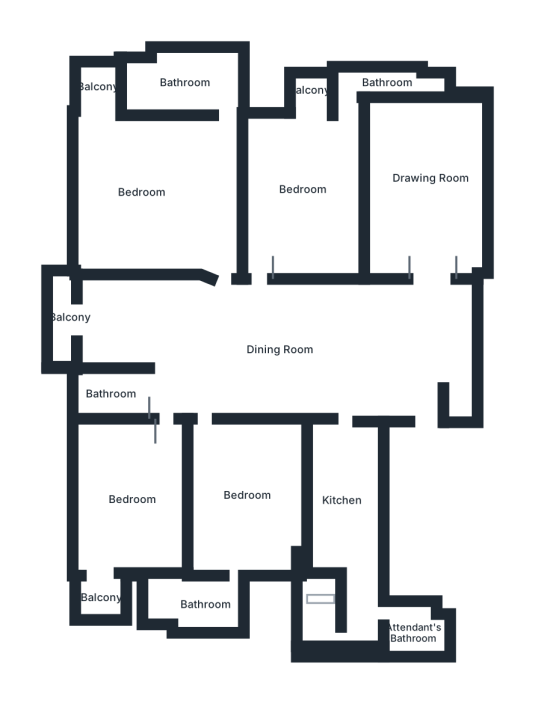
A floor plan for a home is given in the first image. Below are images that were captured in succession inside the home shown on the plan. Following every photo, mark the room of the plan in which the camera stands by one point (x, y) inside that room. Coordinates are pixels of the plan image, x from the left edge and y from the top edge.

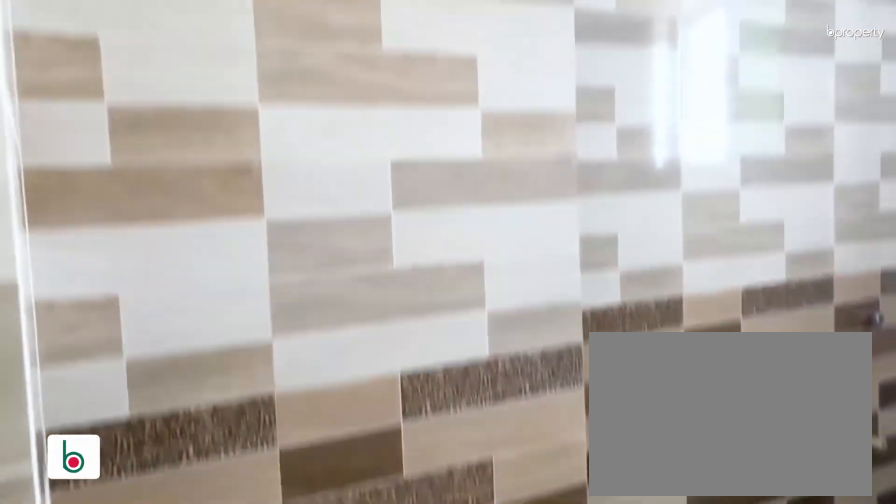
(108, 393)
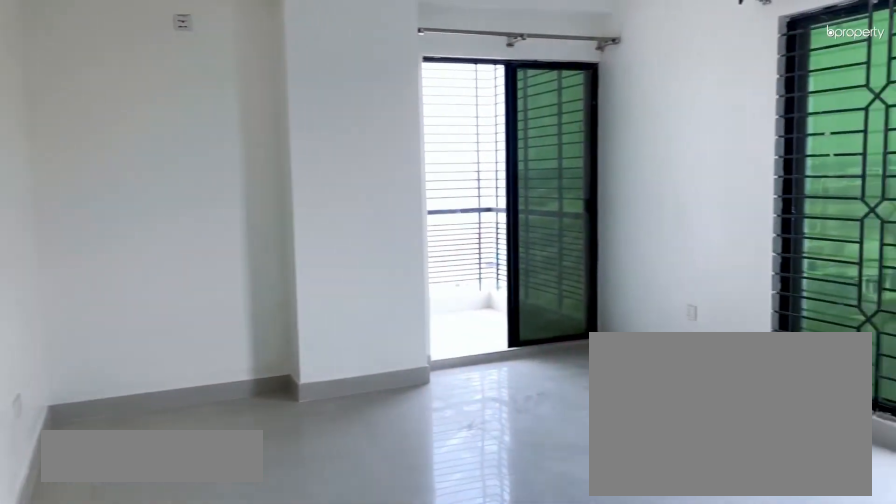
(123, 496)
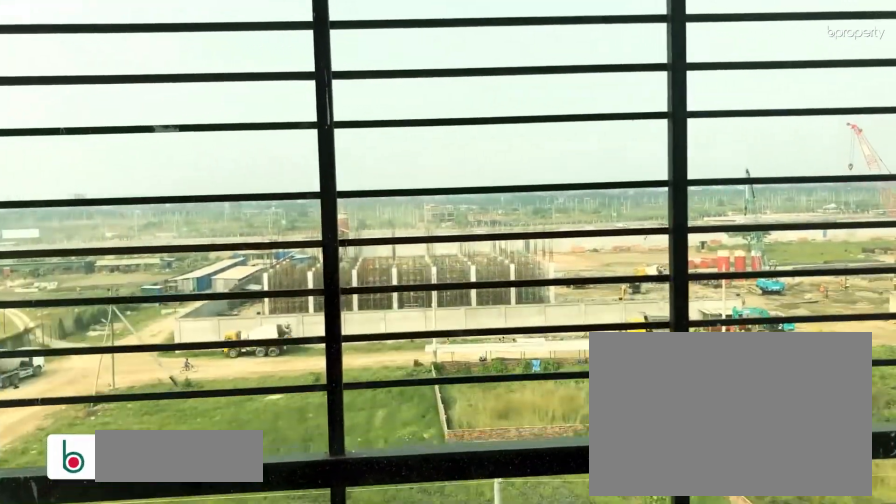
(101, 586)
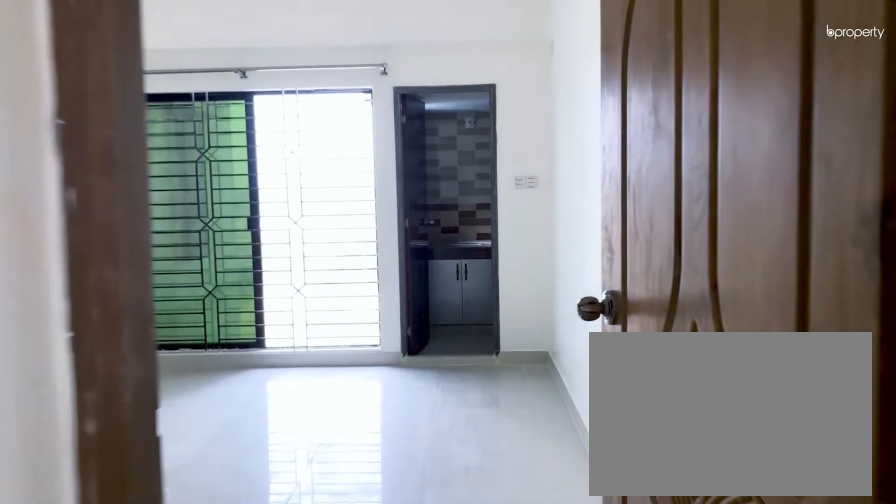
(247, 503)
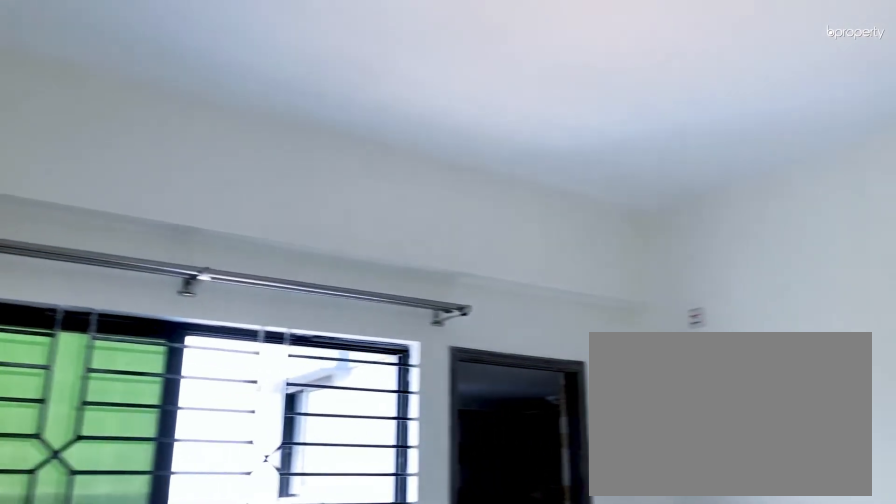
(247, 503)
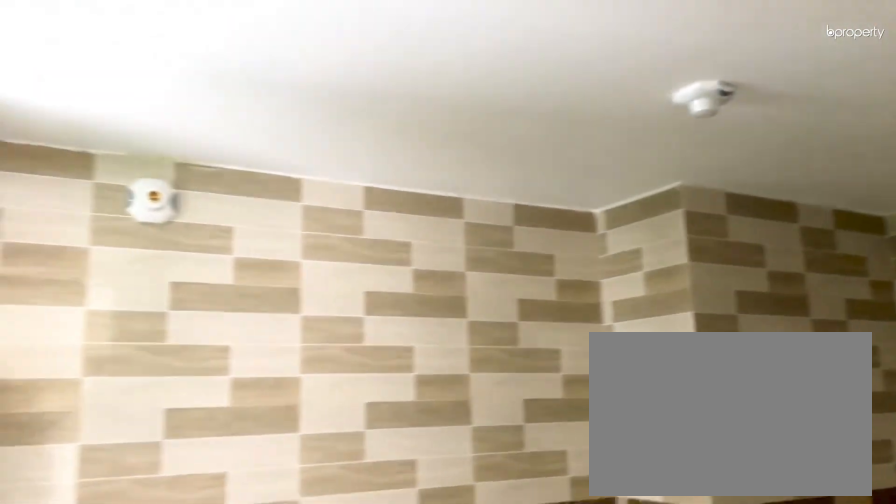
(206, 611)
